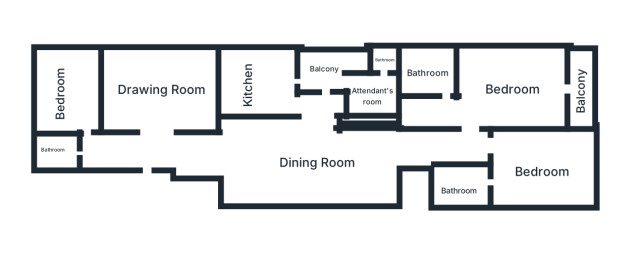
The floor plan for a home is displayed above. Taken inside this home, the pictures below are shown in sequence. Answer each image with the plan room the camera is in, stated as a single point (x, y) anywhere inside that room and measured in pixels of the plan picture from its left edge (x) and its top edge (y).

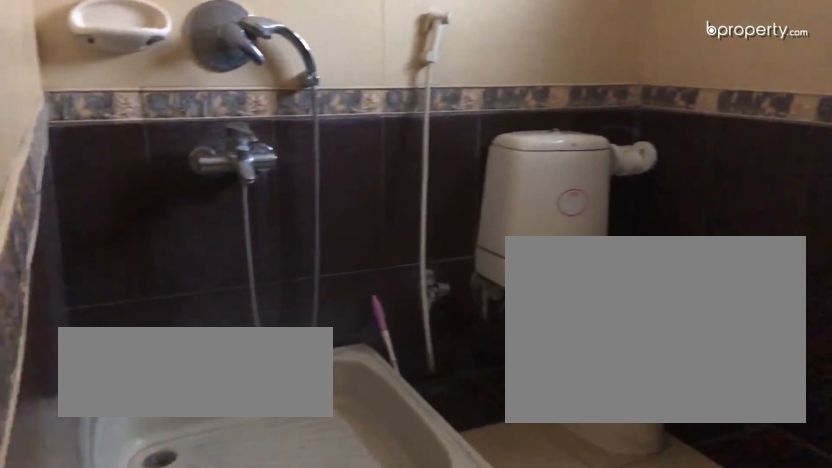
(432, 76)
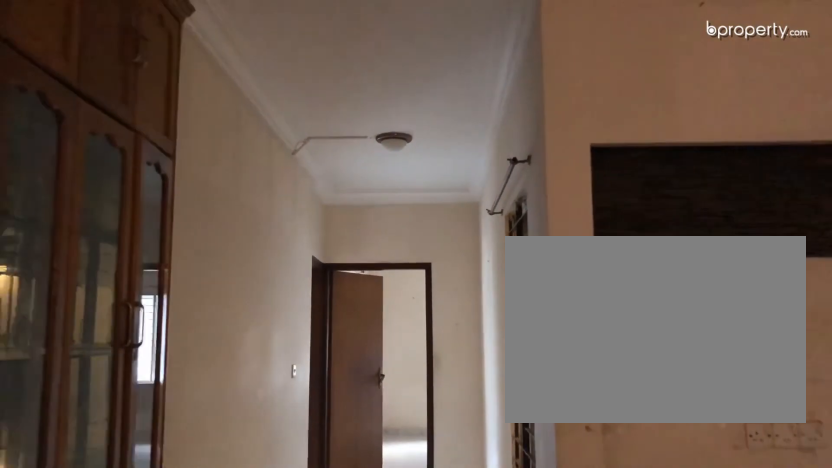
(358, 148)
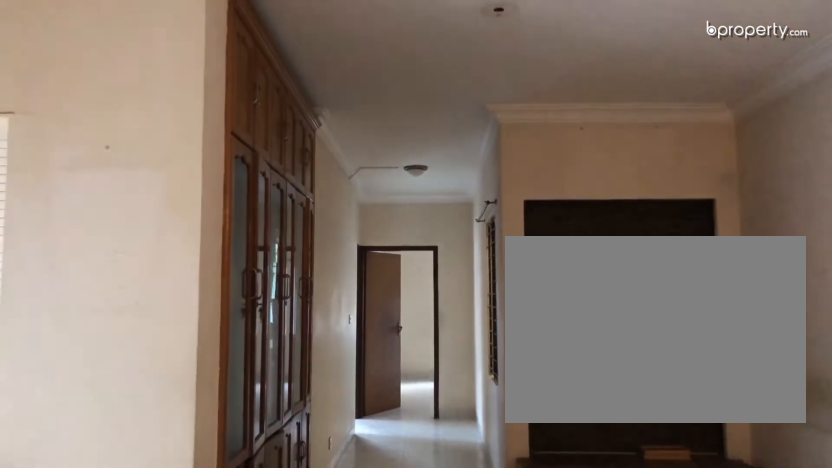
(268, 147)
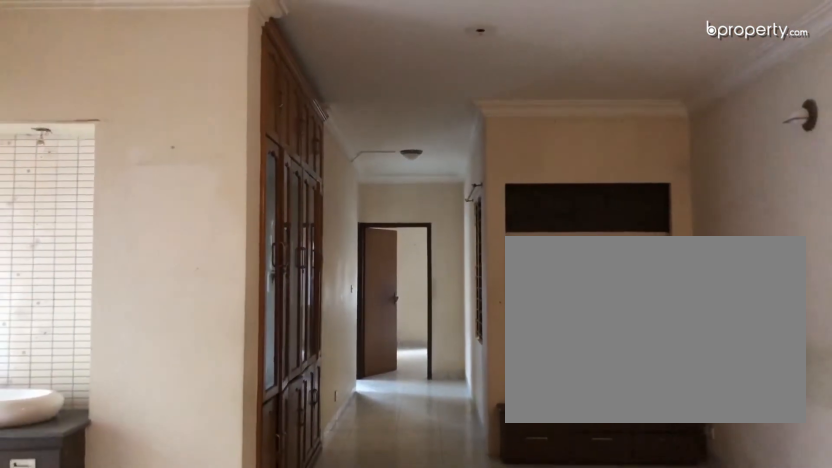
(268, 147)
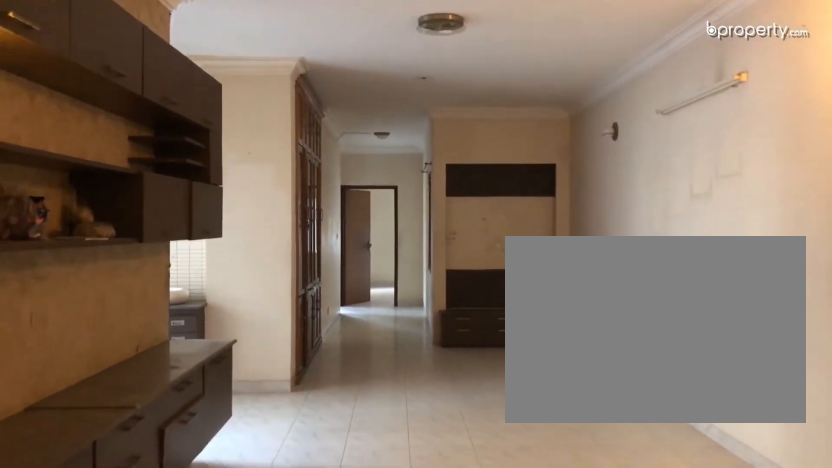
(165, 145)
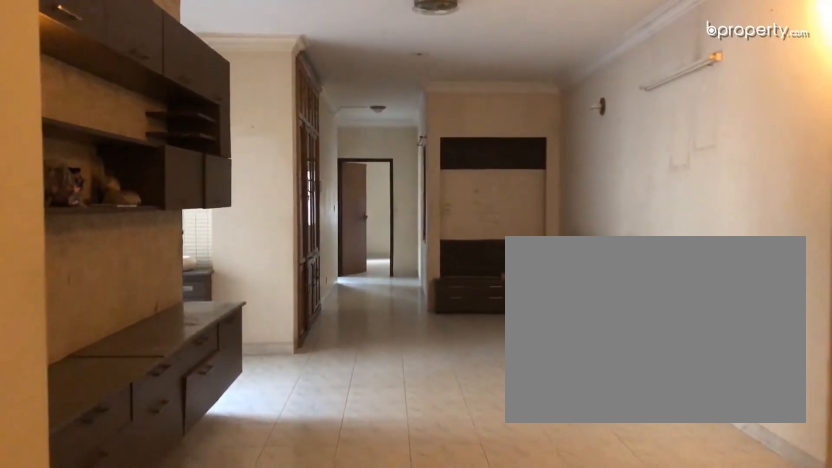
(165, 145)
